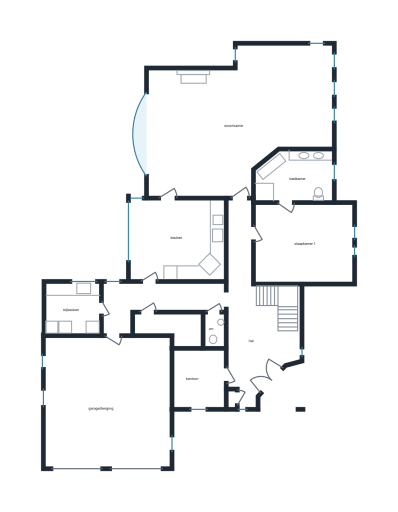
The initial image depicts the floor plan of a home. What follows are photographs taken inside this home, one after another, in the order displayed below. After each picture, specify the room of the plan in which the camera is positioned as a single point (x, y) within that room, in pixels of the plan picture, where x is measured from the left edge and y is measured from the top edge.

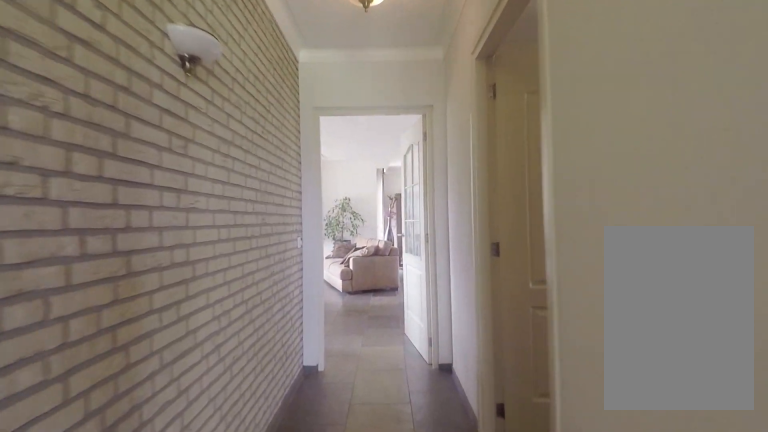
(251, 316)
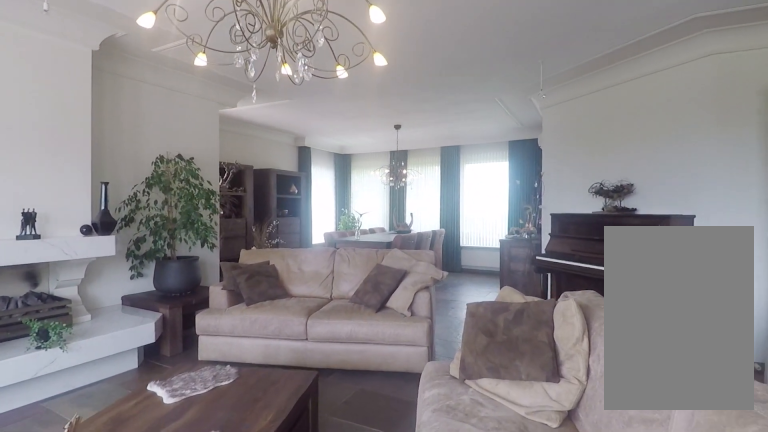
(232, 119)
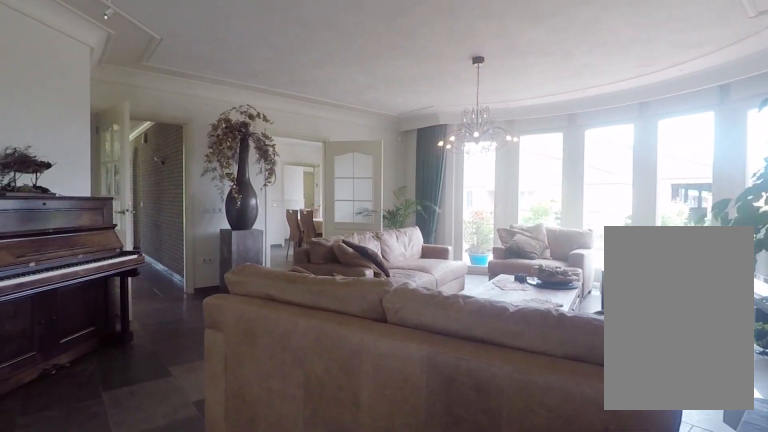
(232, 119)
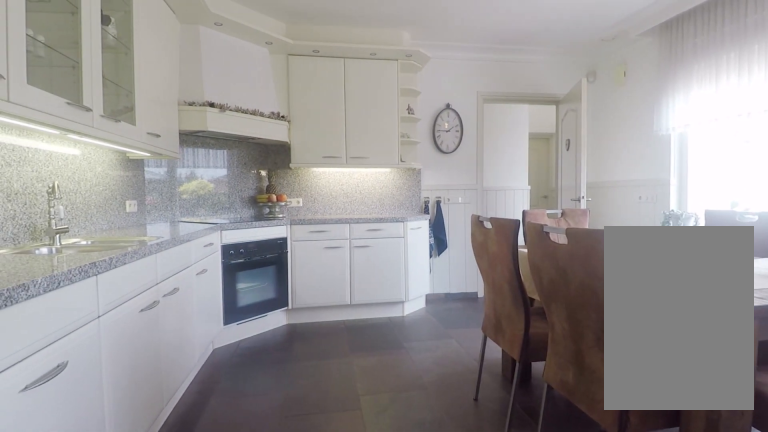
(177, 239)
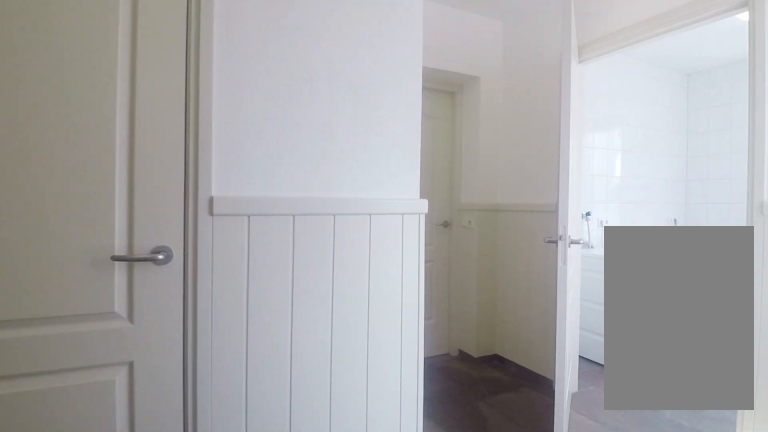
(154, 301)
